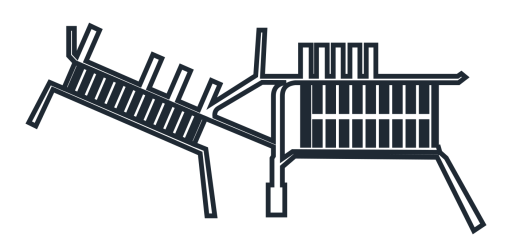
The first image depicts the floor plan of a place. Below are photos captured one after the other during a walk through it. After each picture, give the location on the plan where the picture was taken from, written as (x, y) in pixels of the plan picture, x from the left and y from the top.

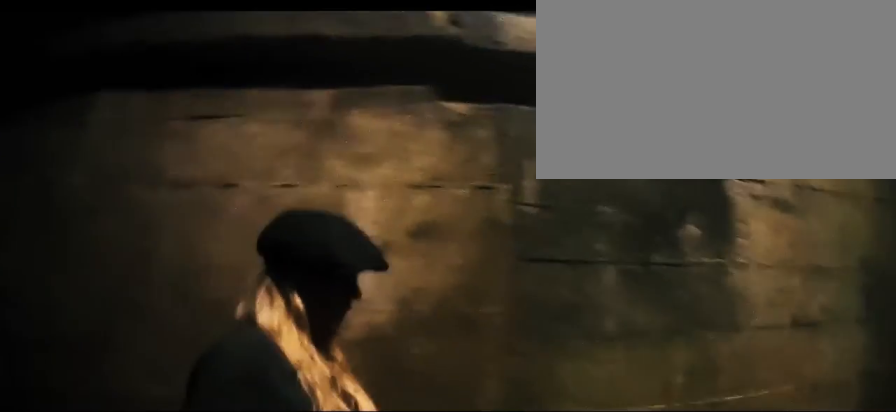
(344, 152)
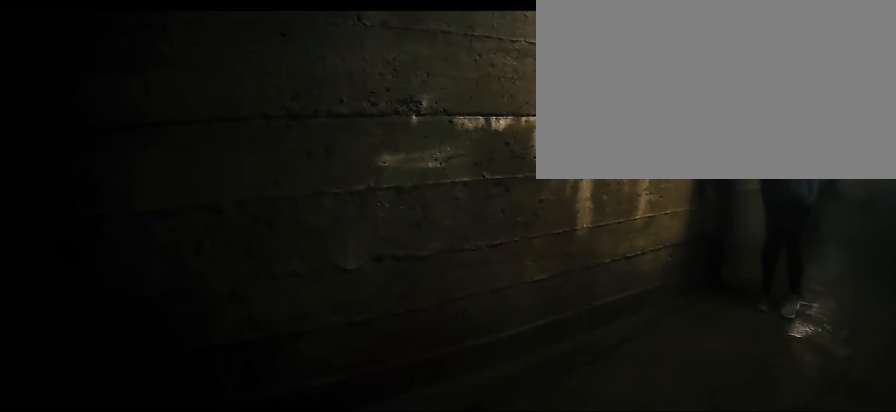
(433, 75)
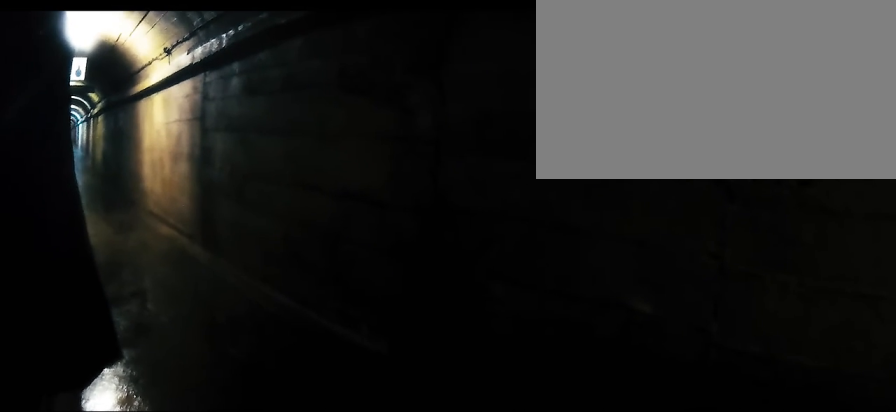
(419, 81)
